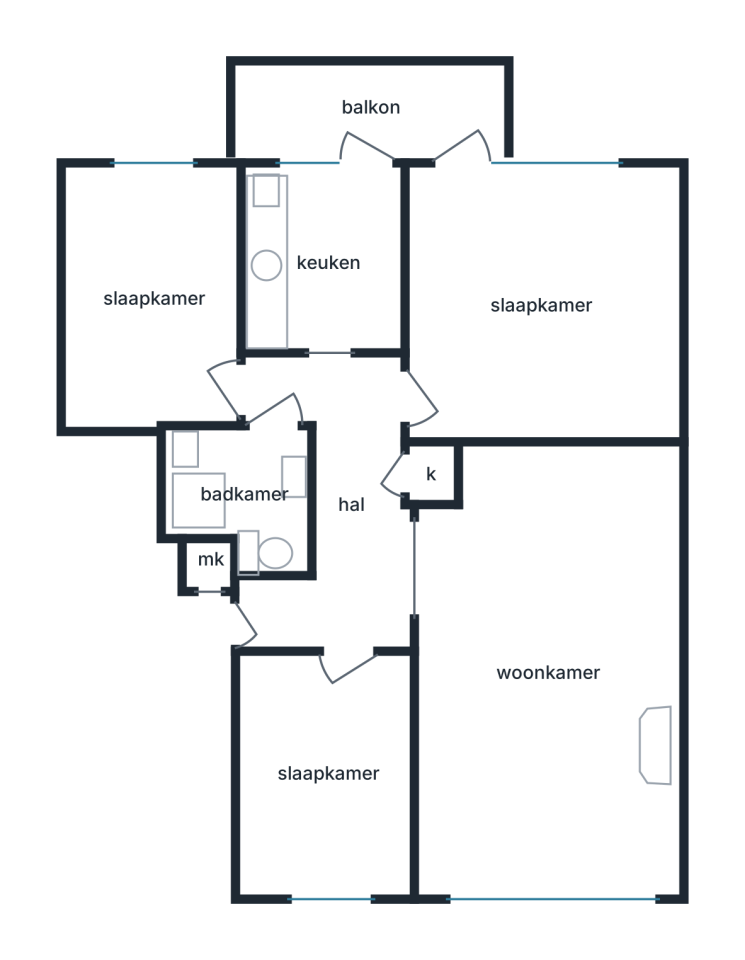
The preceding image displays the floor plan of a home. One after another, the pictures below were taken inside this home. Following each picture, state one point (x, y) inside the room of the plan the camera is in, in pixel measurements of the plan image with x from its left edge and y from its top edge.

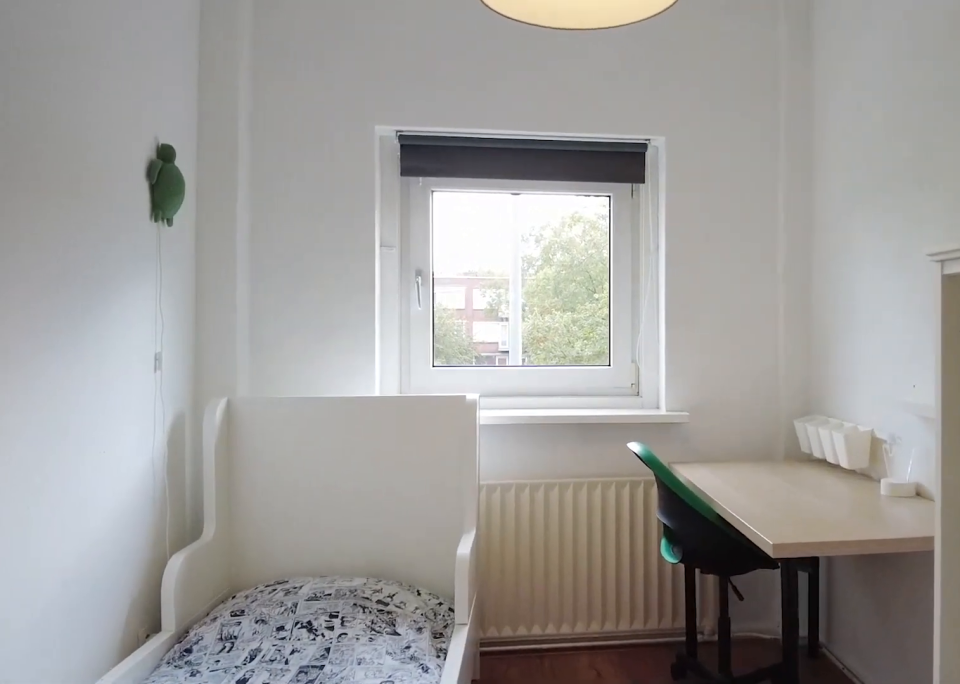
(327, 772)
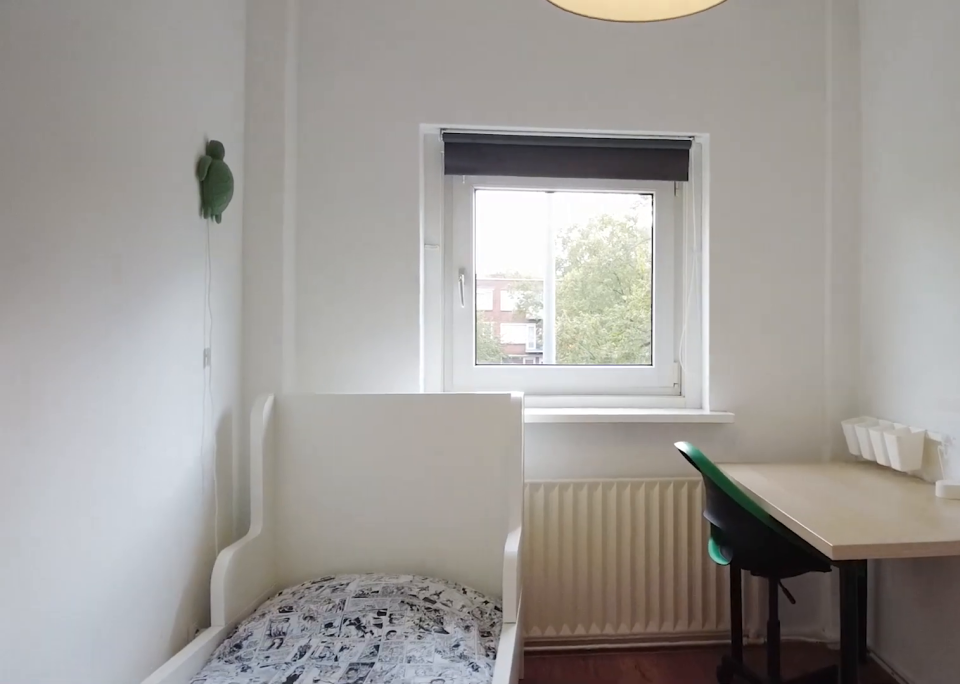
(327, 772)
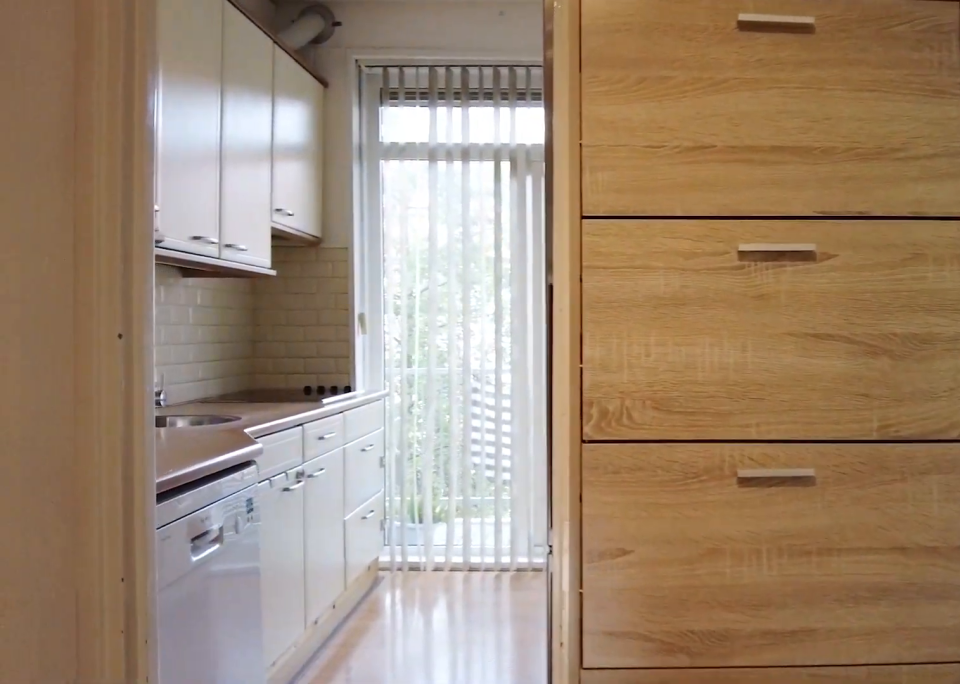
(339, 503)
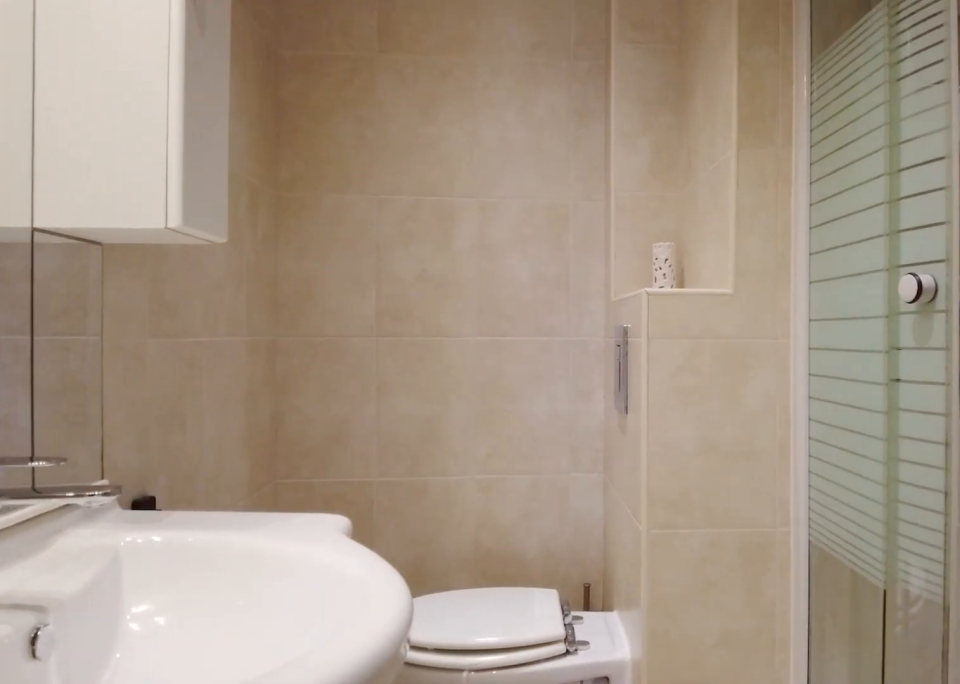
(245, 492)
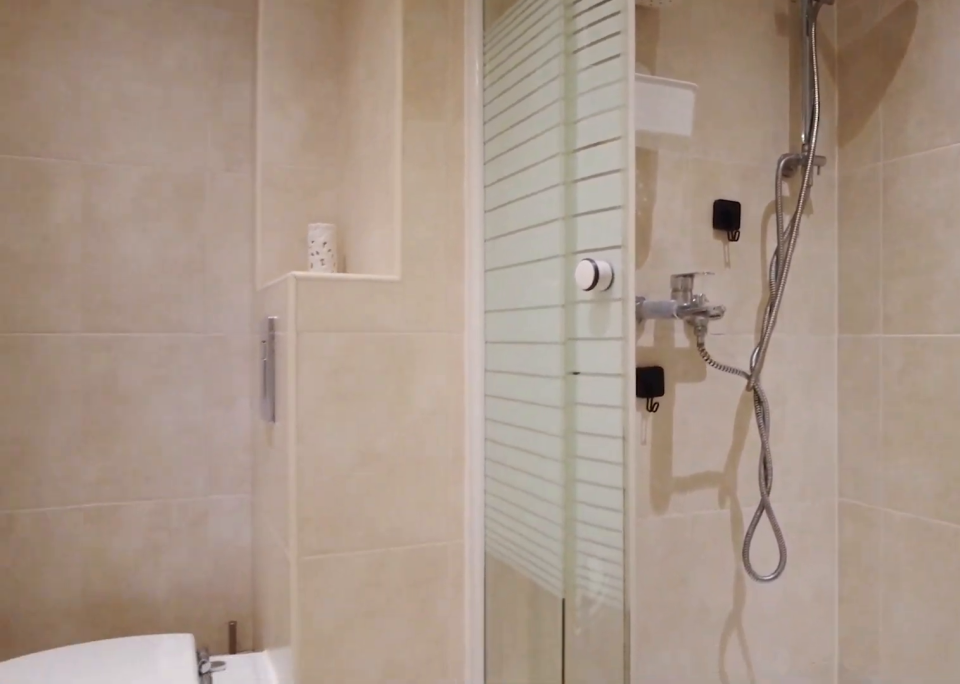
(245, 492)
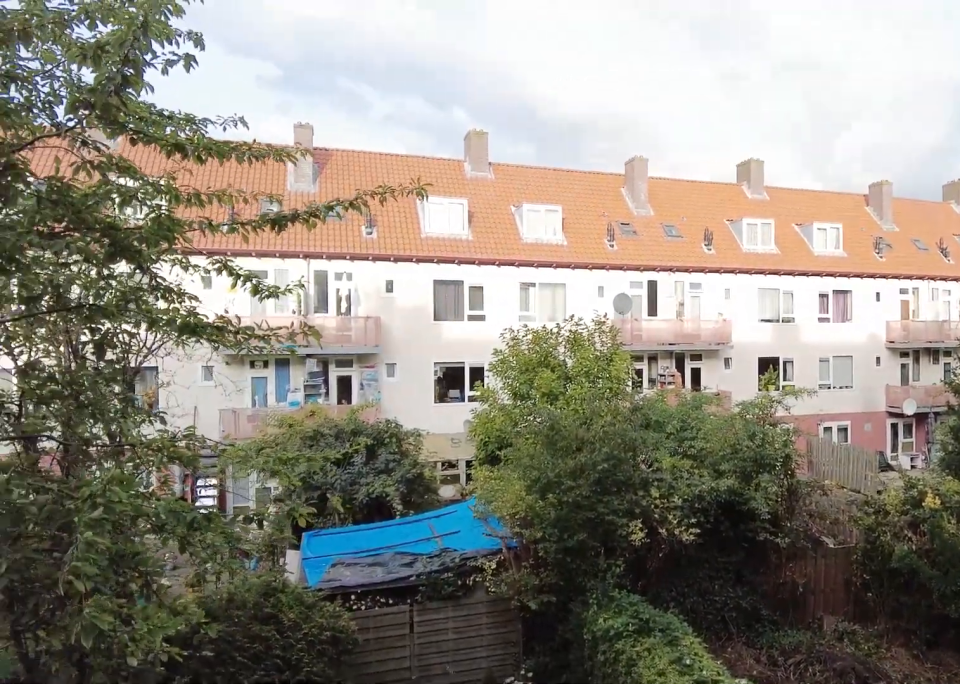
(369, 114)
